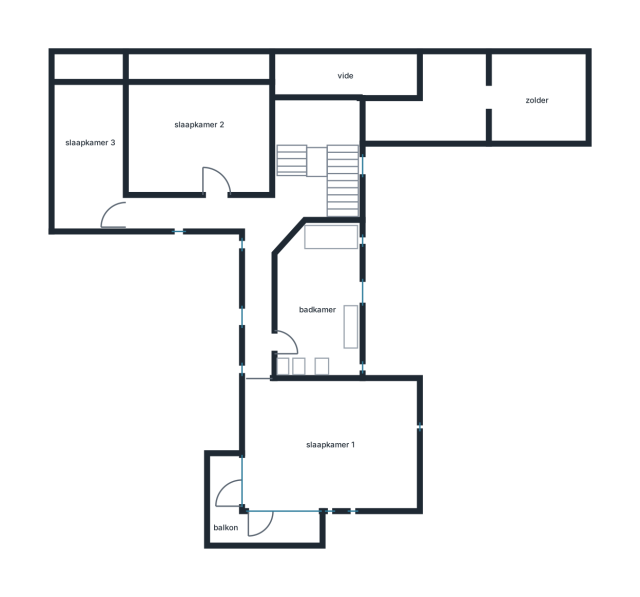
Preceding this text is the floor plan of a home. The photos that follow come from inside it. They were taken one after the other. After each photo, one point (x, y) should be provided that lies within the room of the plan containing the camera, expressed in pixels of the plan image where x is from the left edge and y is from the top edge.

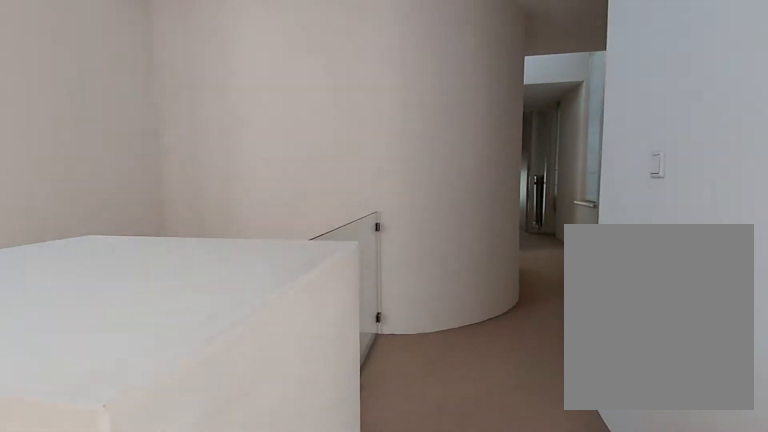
(266, 206)
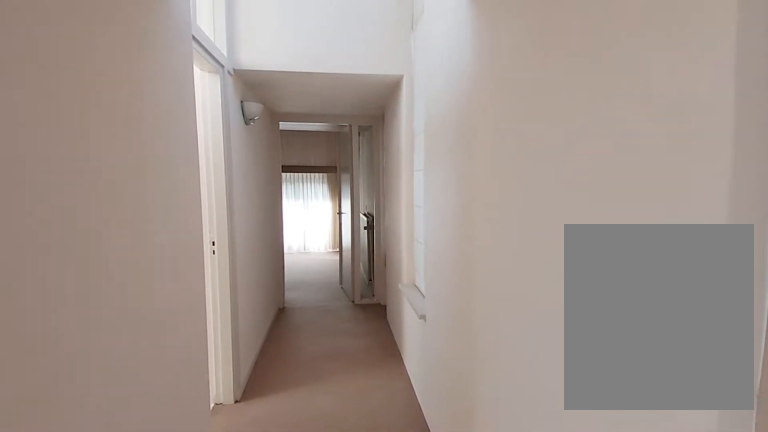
(266, 206)
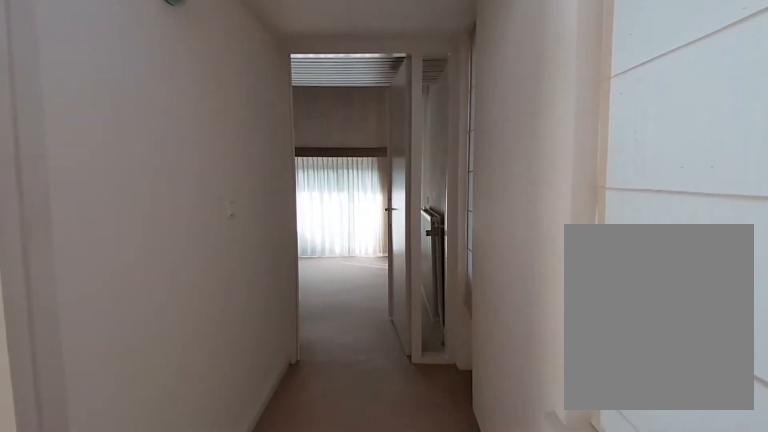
(266, 206)
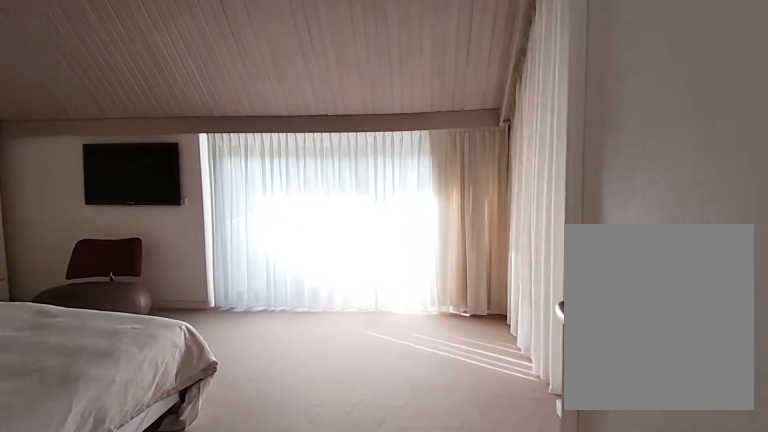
(330, 444)
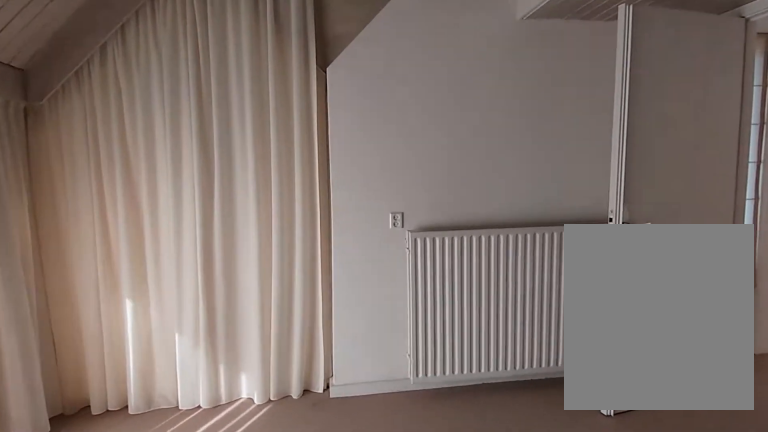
(330, 444)
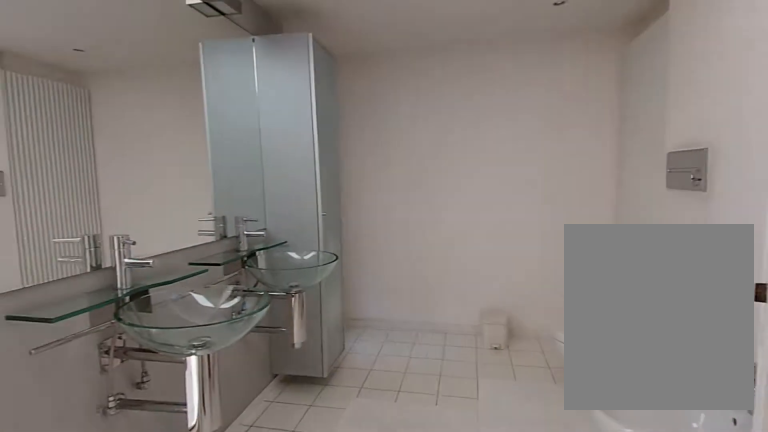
(318, 303)
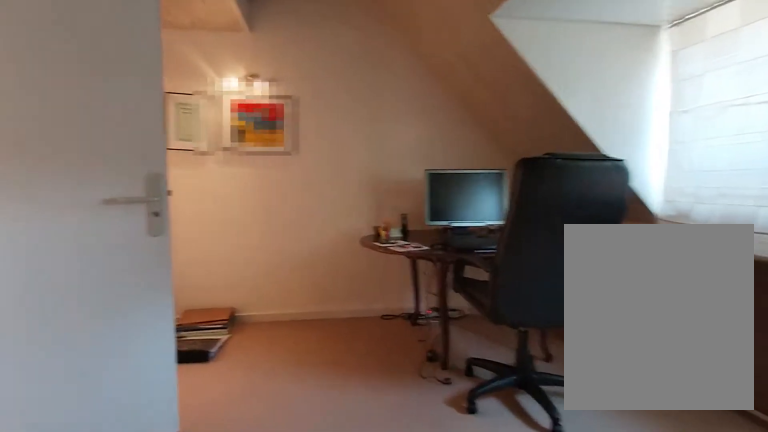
(197, 139)
